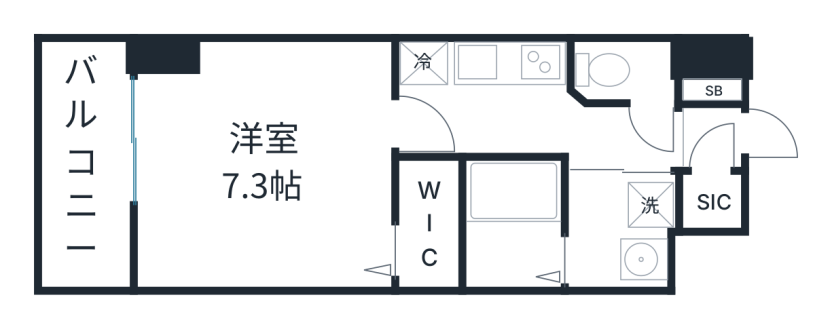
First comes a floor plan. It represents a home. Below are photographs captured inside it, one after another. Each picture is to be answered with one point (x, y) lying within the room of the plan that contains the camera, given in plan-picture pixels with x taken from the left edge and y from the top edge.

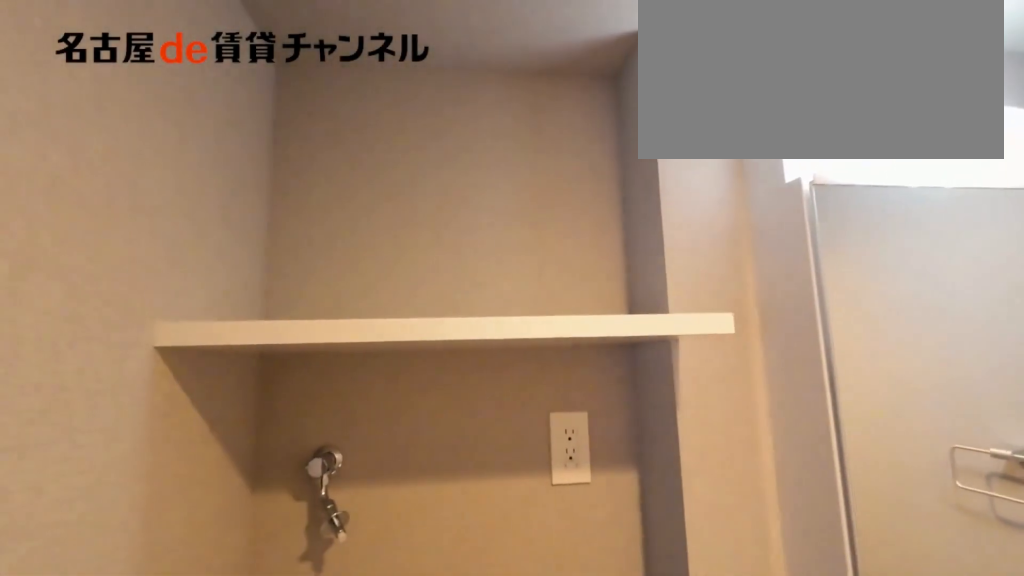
(621, 232)
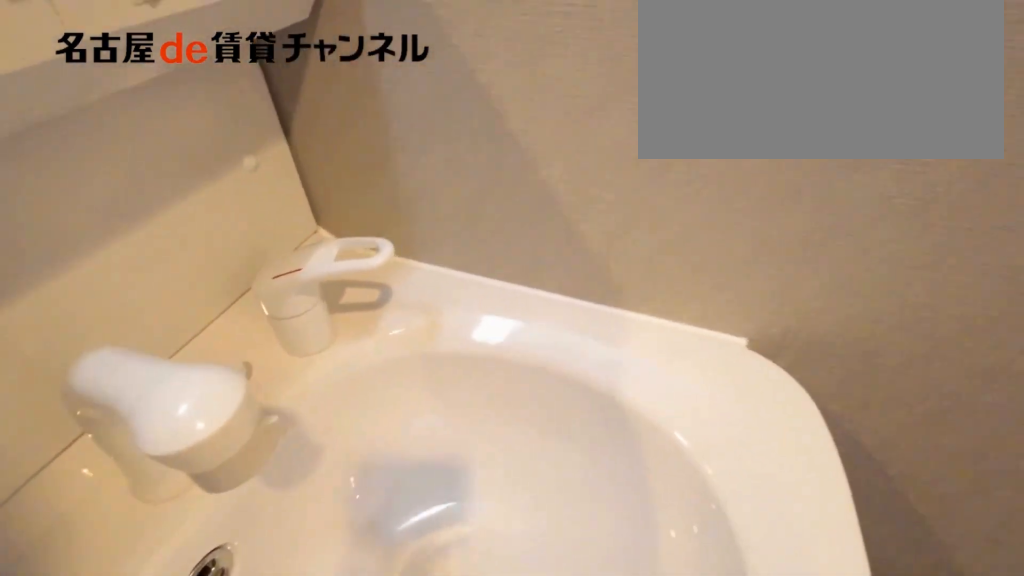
(621, 232)
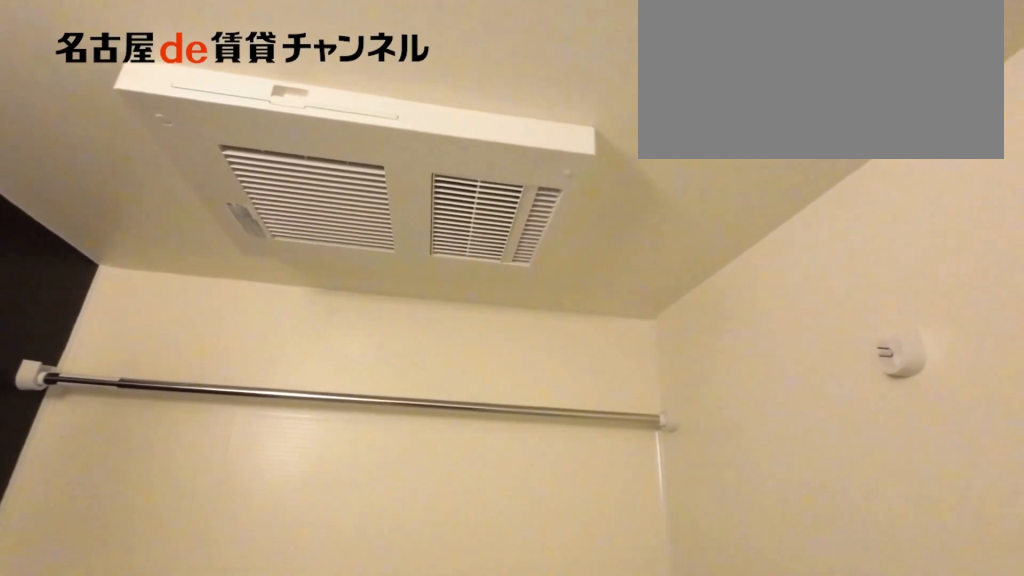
(513, 225)
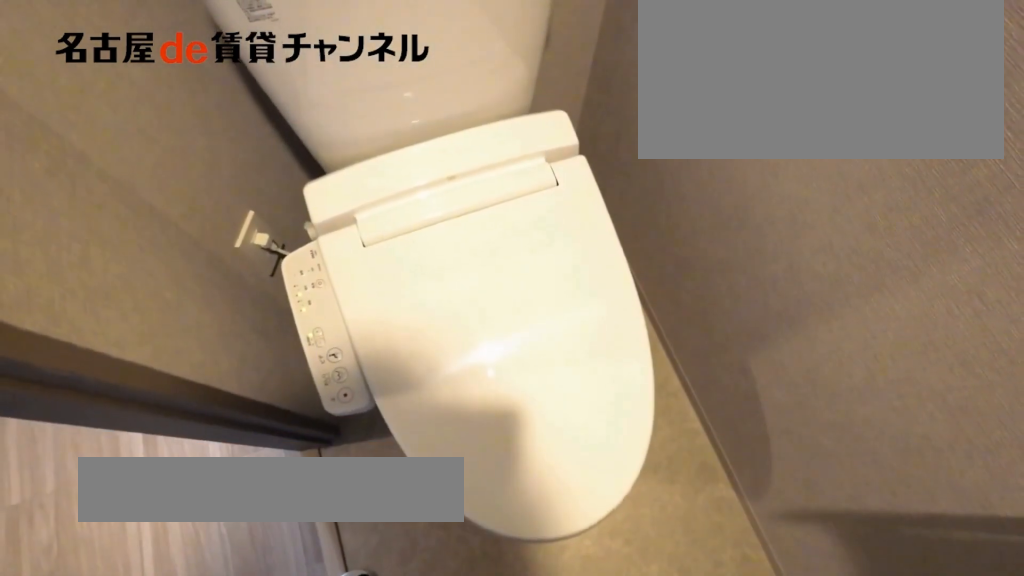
(623, 70)
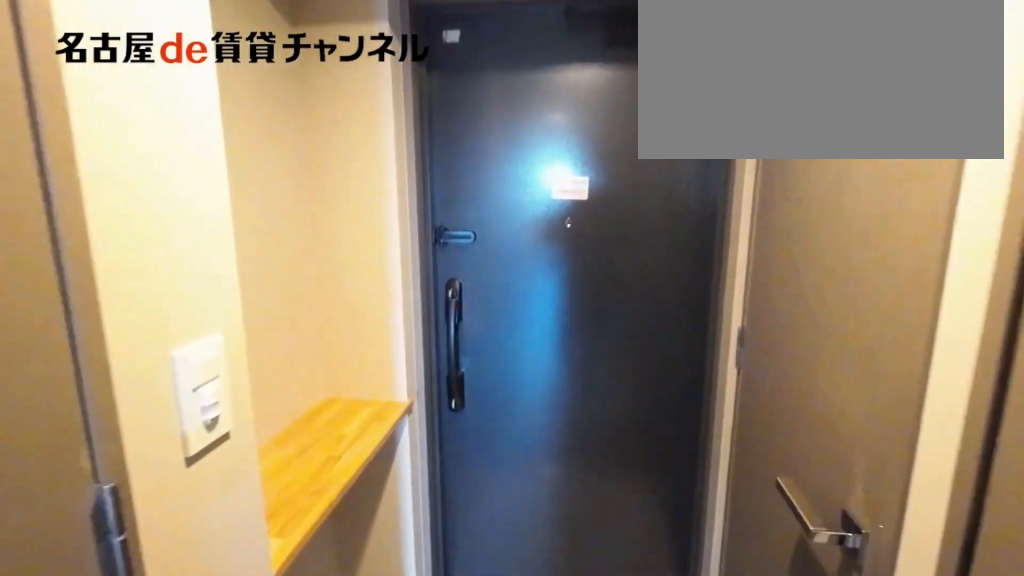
(535, 126)
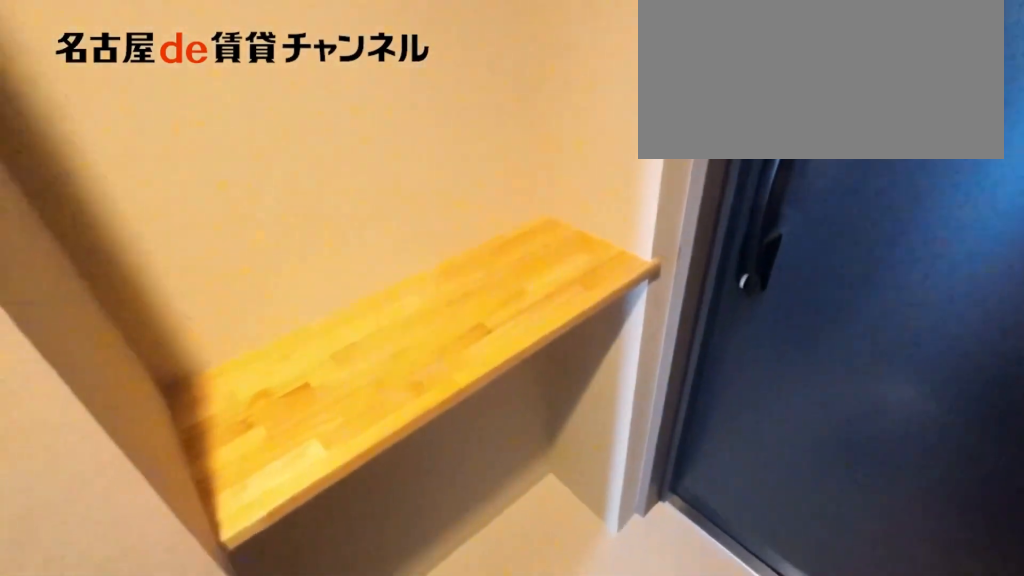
(711, 123)
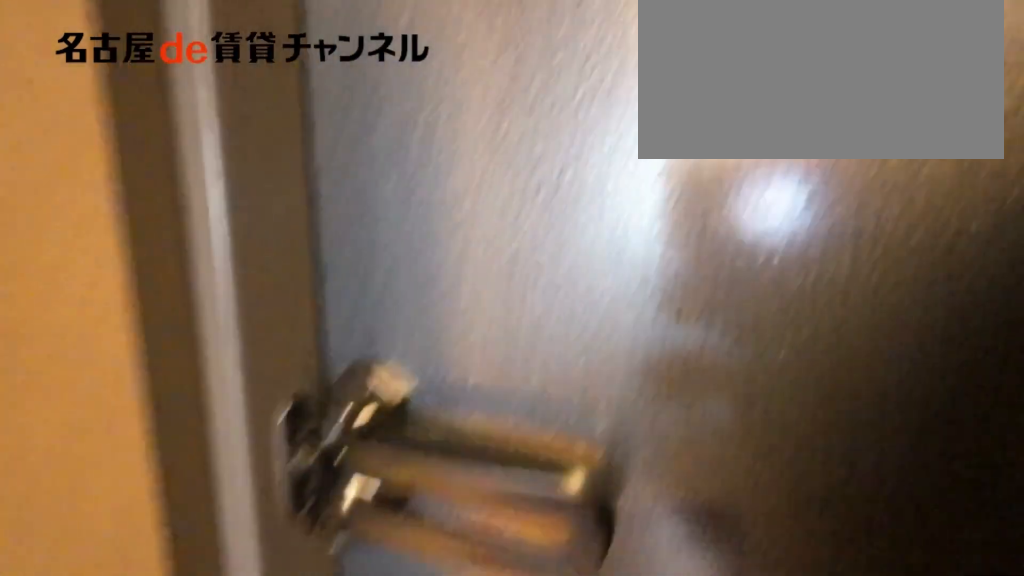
(711, 123)
